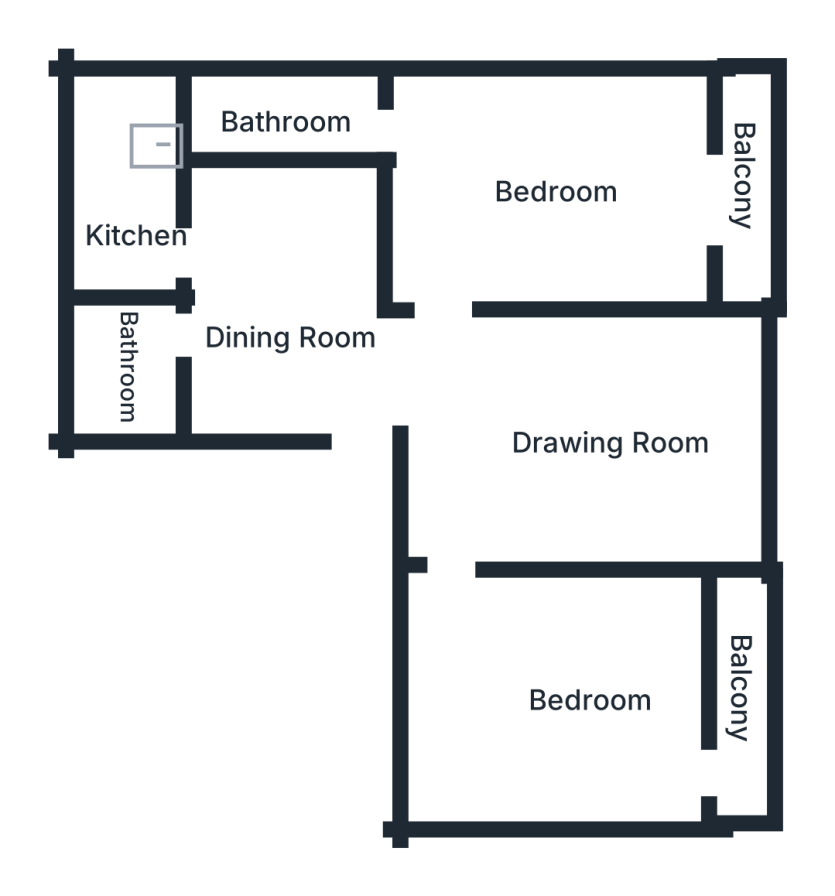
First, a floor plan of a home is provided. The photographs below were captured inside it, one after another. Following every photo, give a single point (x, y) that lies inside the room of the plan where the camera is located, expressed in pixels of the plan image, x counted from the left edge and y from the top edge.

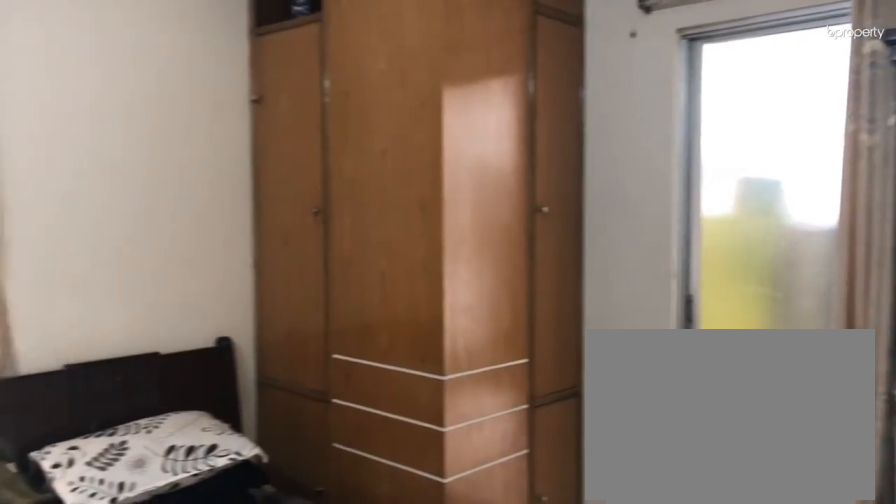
(563, 198)
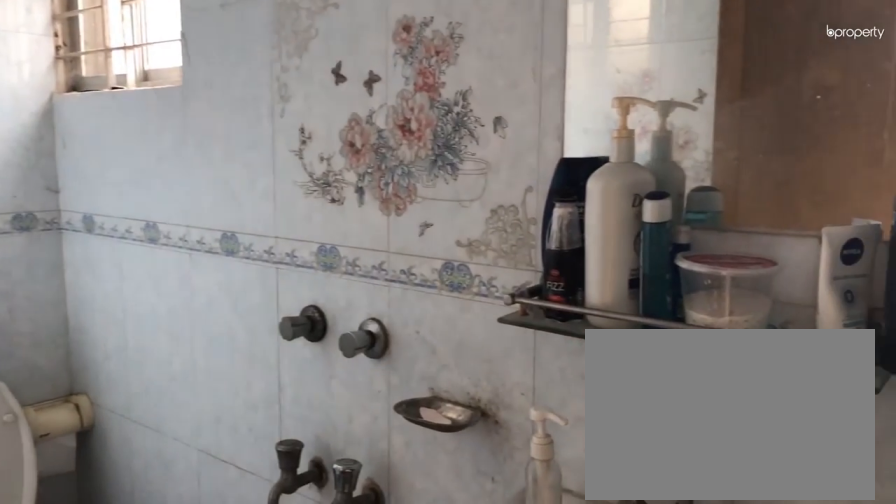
(276, 121)
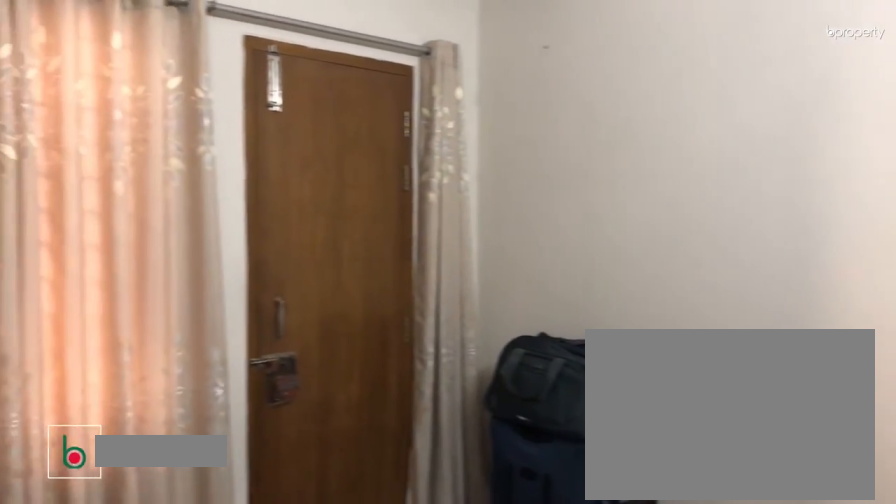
(593, 702)
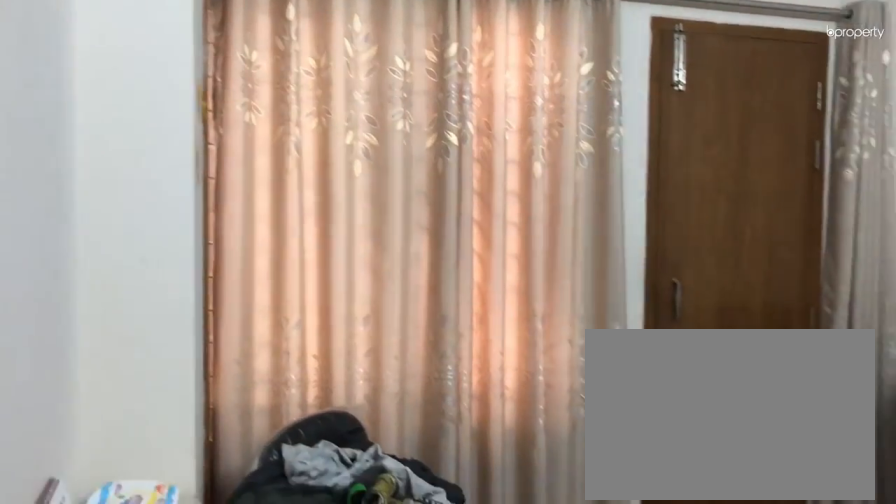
(594, 703)
